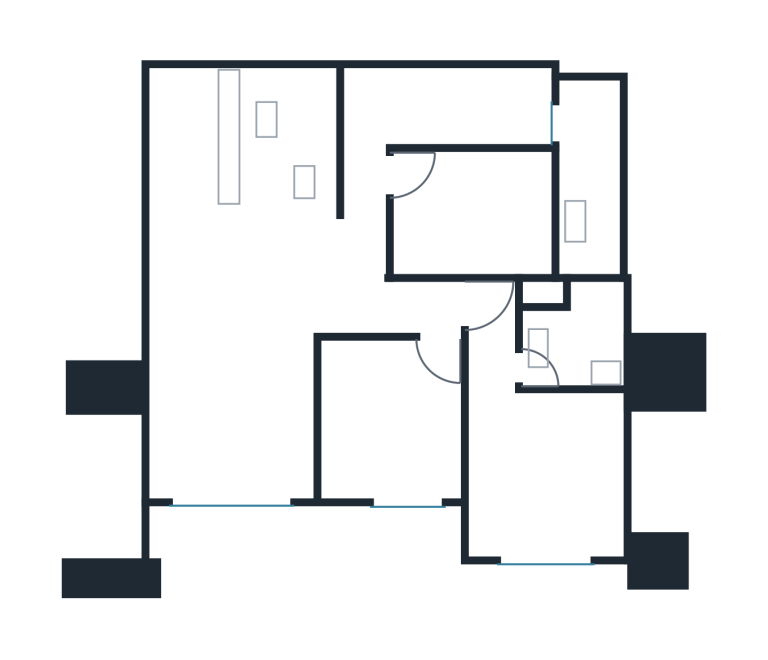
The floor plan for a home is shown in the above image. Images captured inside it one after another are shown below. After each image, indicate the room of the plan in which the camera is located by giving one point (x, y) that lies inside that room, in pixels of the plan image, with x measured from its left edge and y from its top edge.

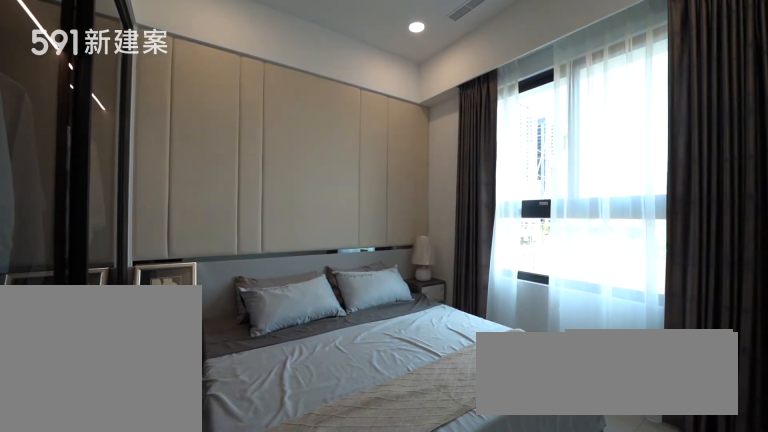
(539, 453)
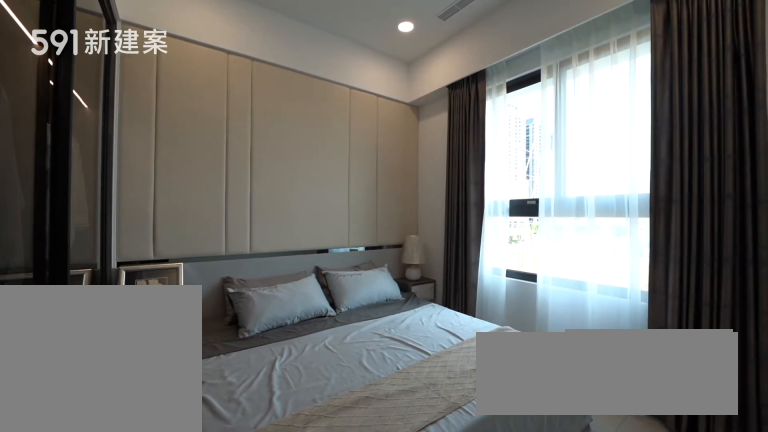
(539, 453)
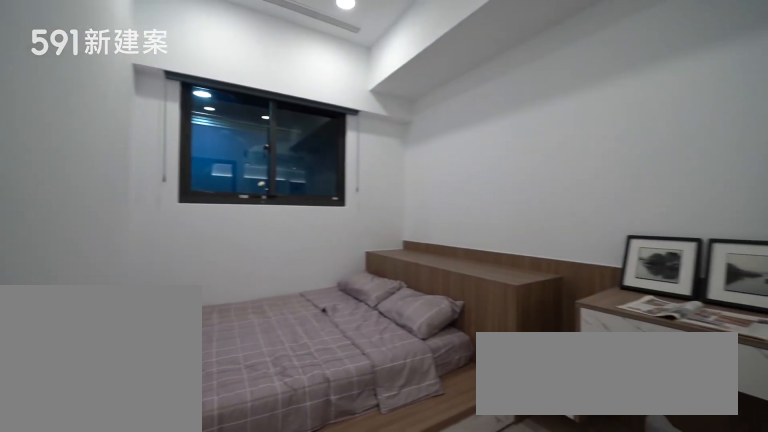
(480, 213)
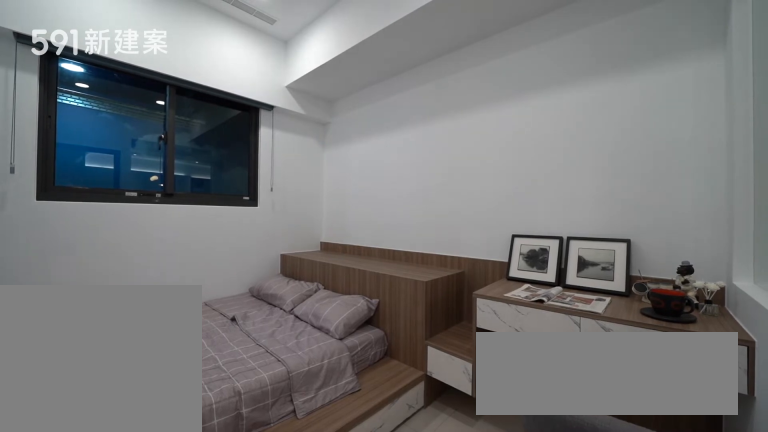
(480, 213)
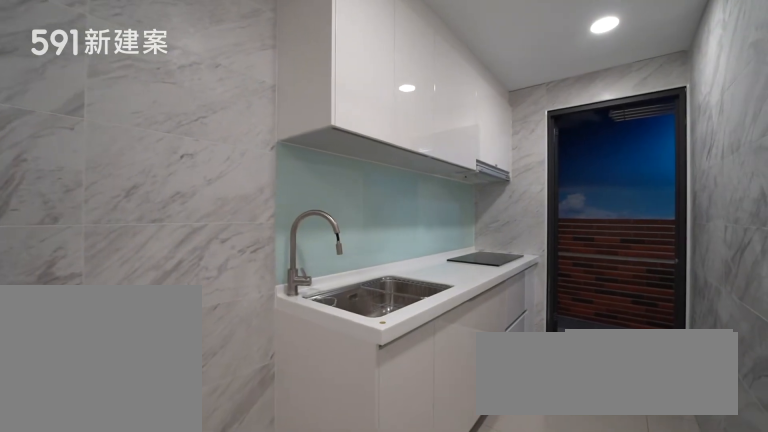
(454, 104)
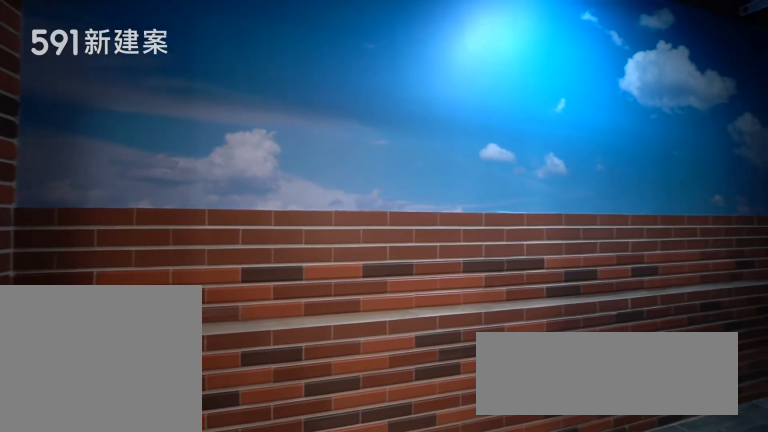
(590, 179)
